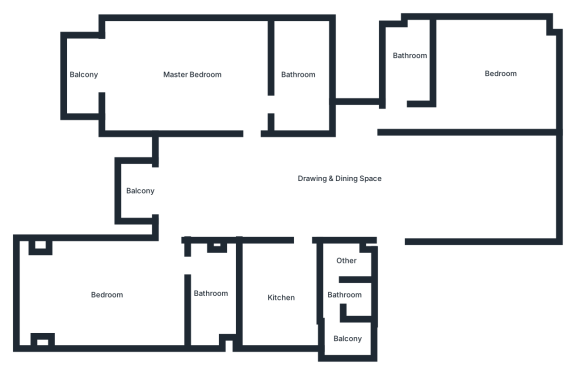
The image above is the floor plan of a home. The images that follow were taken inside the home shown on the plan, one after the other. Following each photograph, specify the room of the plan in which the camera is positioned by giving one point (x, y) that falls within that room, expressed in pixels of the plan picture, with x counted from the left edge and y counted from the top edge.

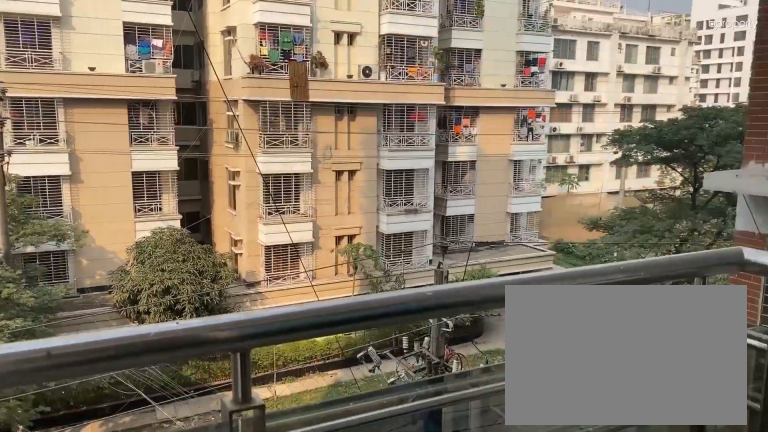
(84, 72)
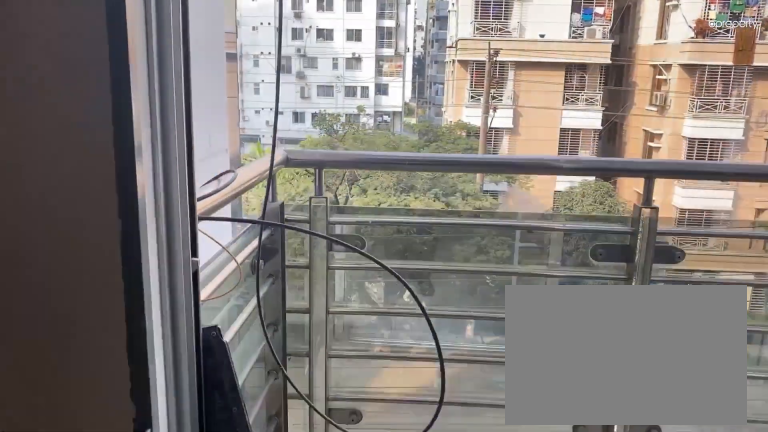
(207, 194)
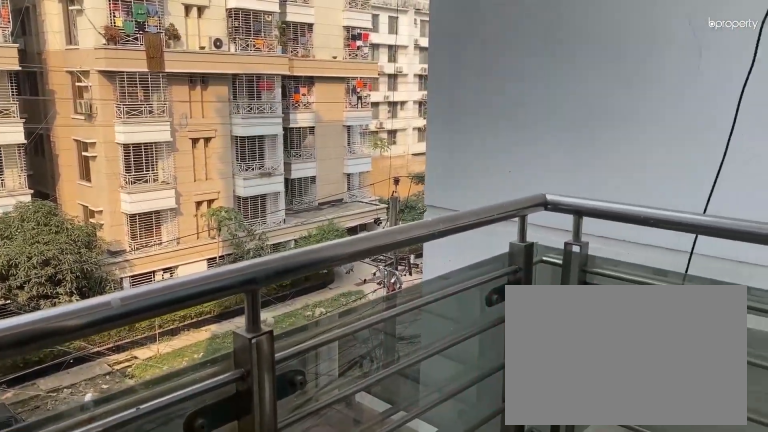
(141, 193)
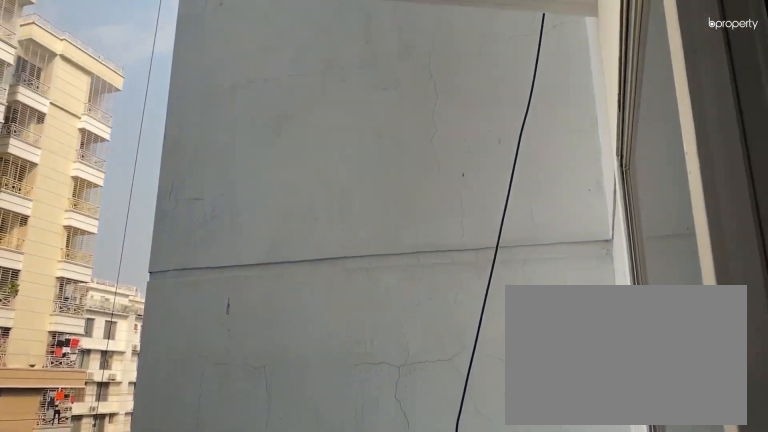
(141, 193)
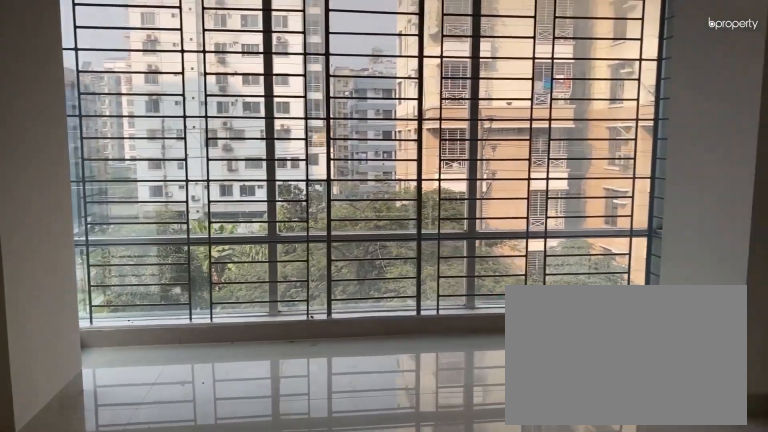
(113, 303)
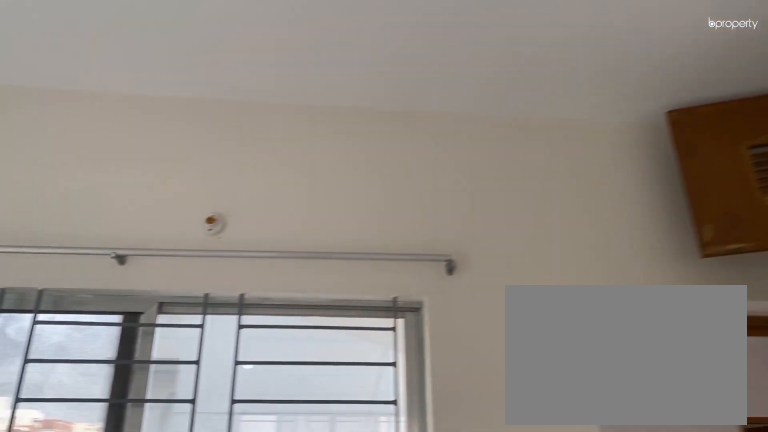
(113, 303)
